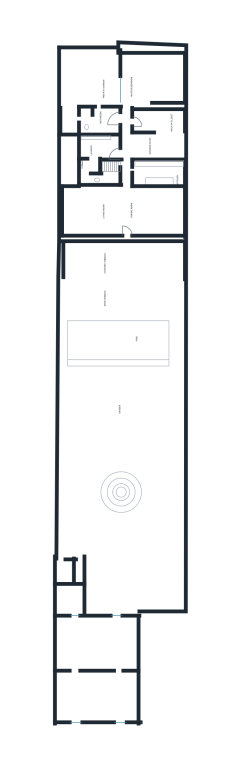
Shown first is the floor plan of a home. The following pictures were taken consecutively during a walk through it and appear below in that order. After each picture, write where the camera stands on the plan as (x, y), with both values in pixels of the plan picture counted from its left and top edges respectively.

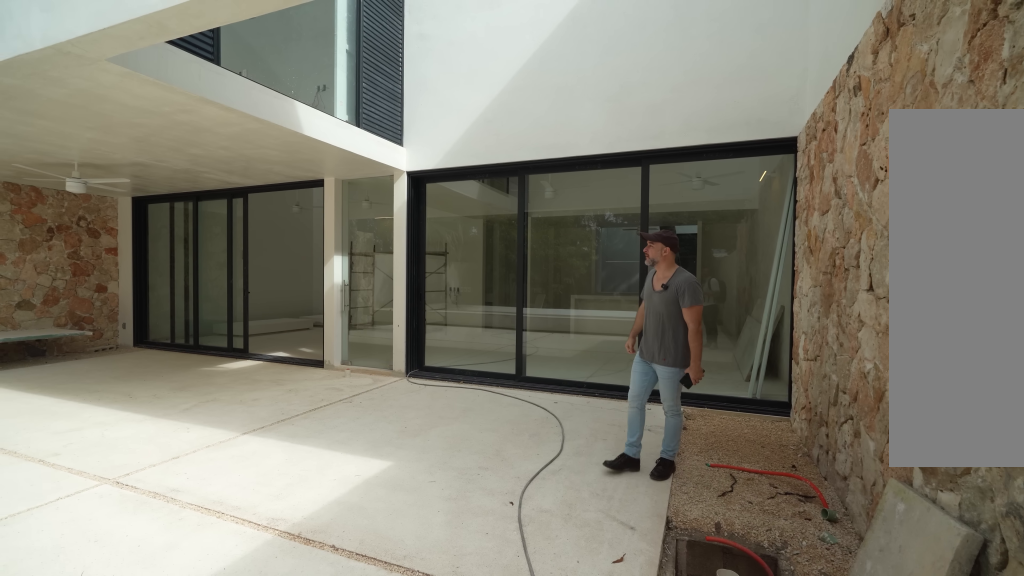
(156, 296)
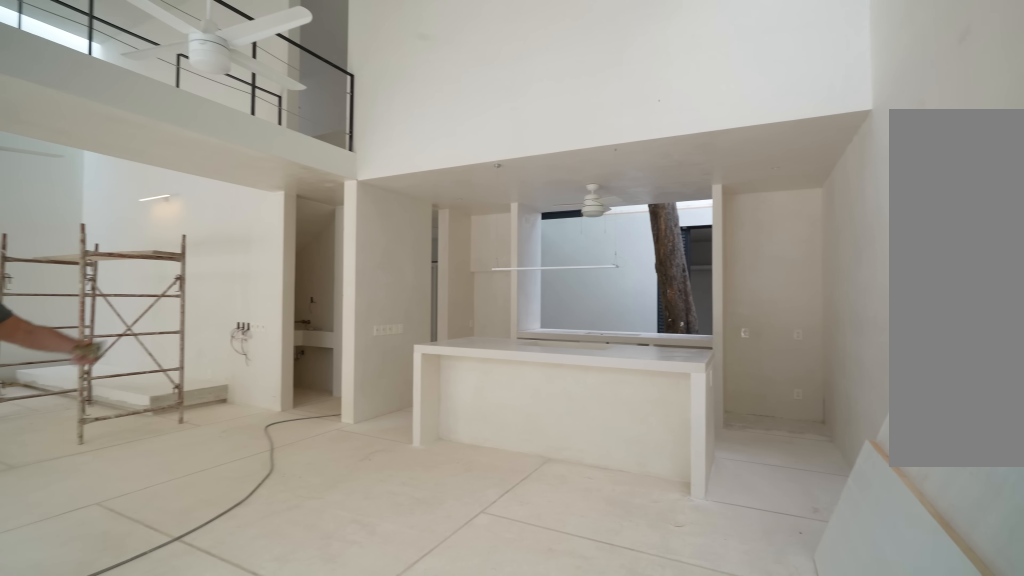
(156, 212)
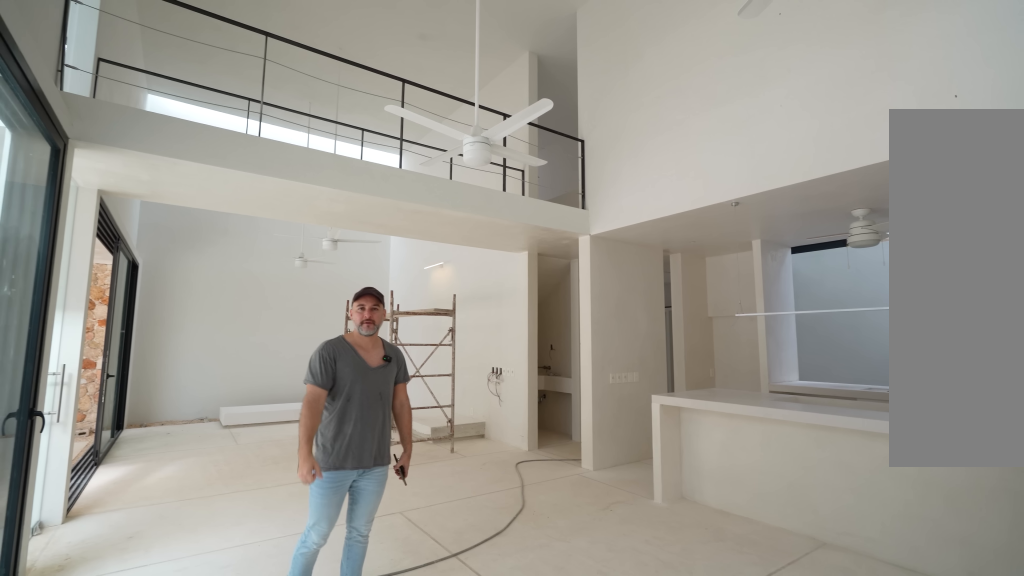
(156, 212)
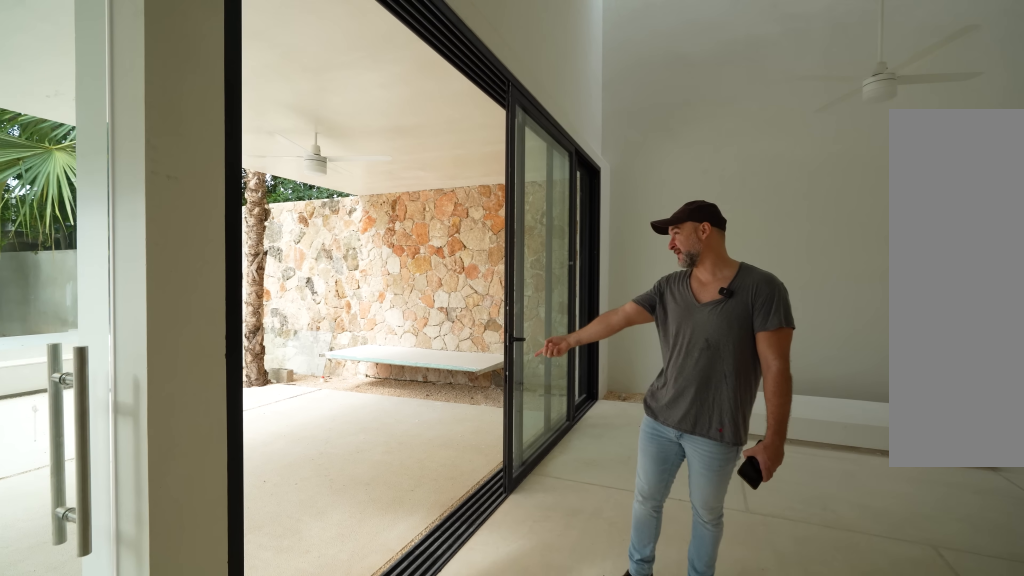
(100, 227)
